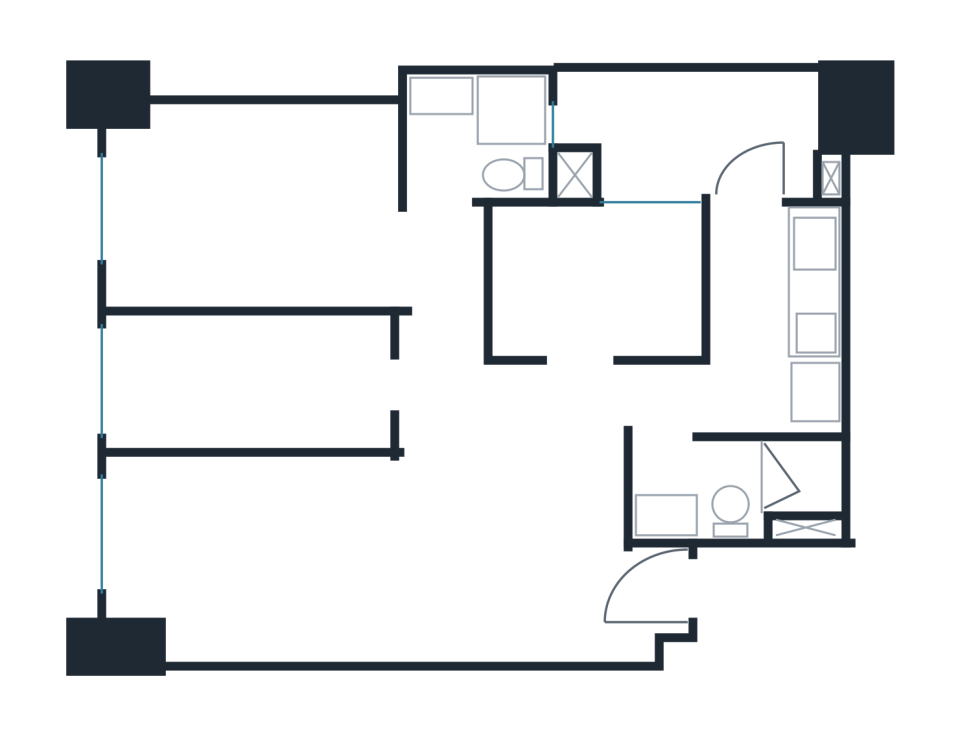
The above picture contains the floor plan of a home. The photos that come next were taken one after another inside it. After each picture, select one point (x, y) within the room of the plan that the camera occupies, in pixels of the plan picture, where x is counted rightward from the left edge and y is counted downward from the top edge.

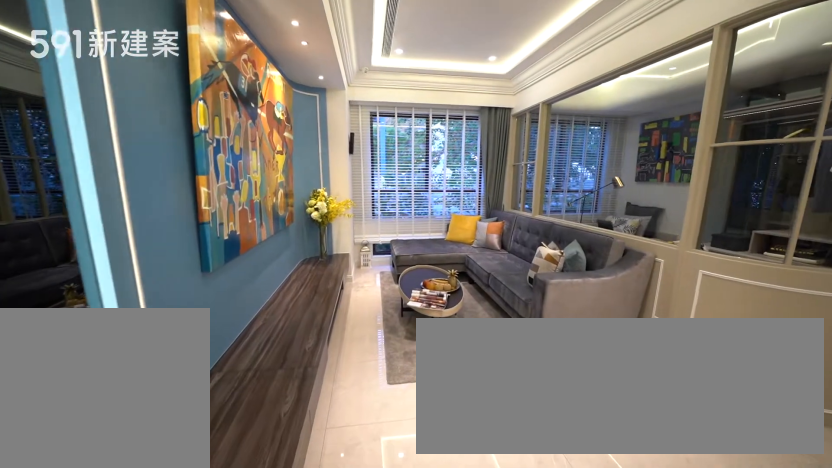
(247, 554)
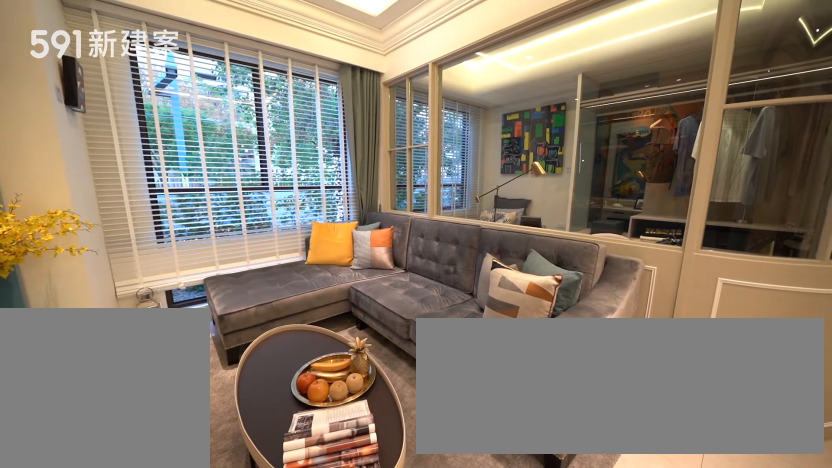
(247, 554)
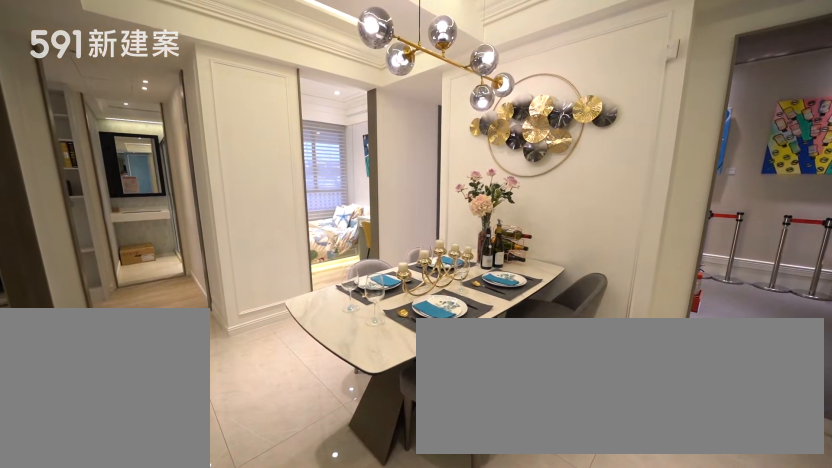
(512, 477)
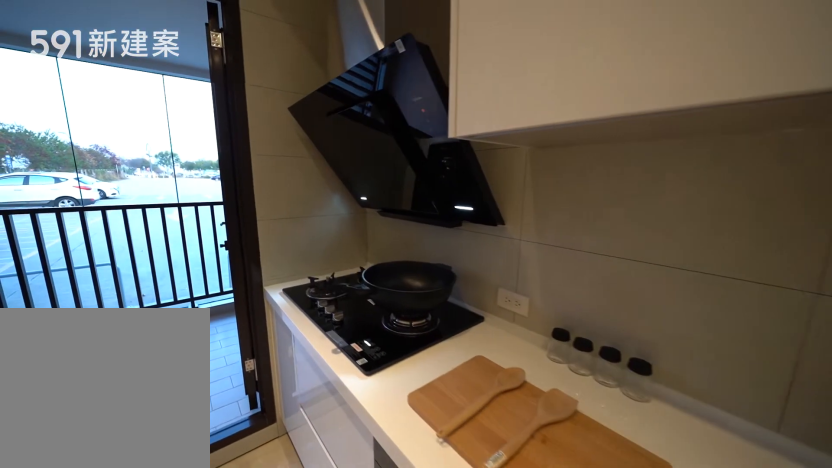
(777, 307)
